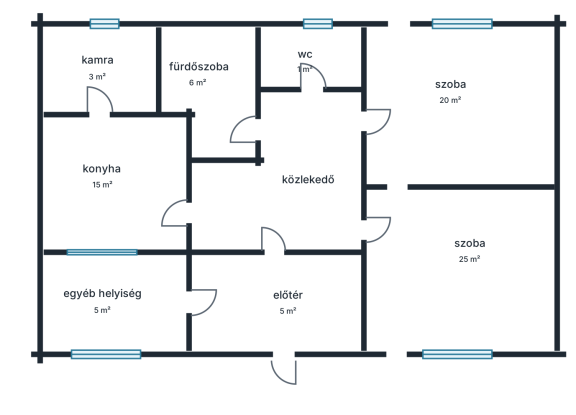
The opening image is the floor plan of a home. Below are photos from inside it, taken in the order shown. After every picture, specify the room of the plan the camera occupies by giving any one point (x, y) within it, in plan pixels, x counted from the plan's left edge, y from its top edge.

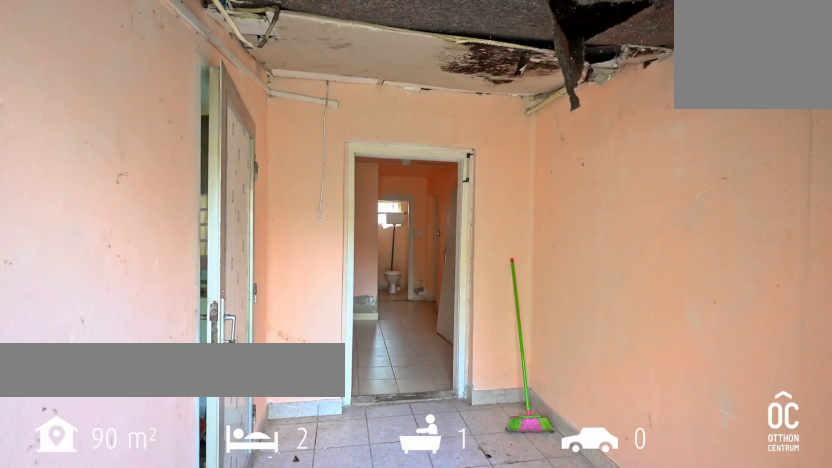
(291, 298)
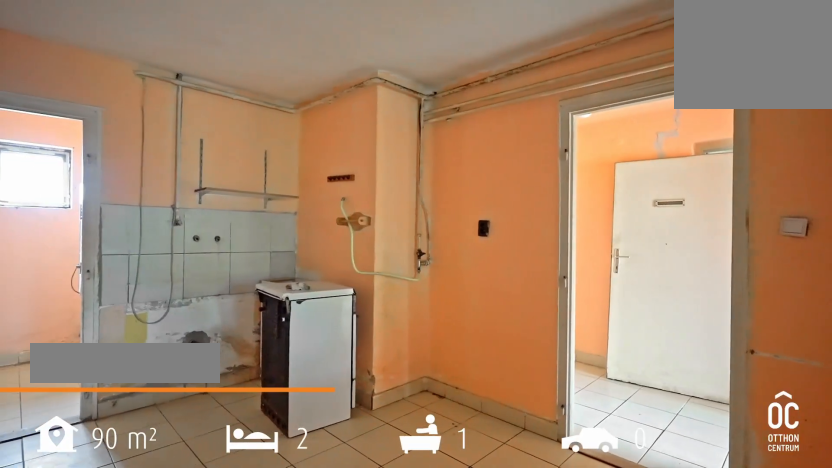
(118, 191)
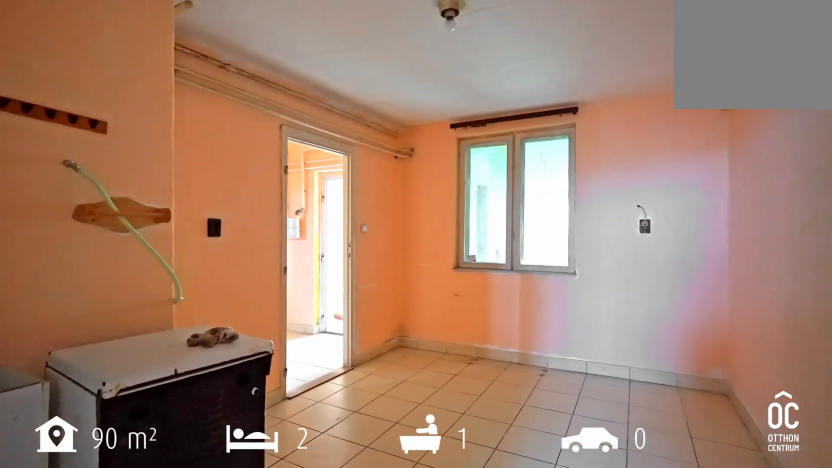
(118, 191)
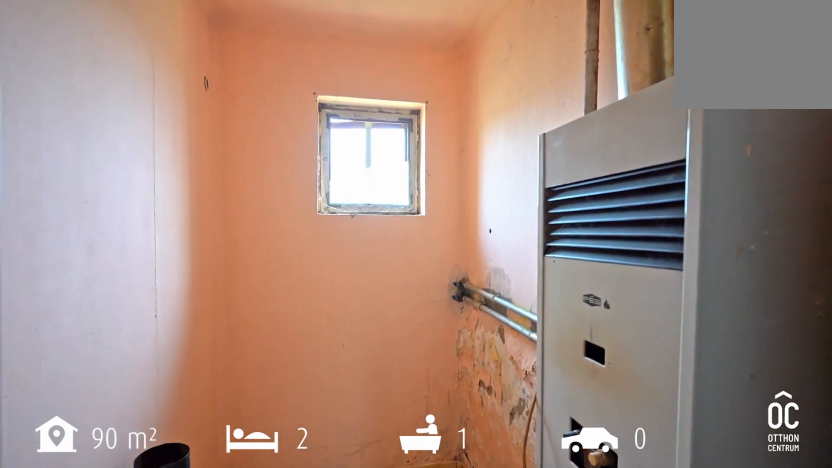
(106, 74)
